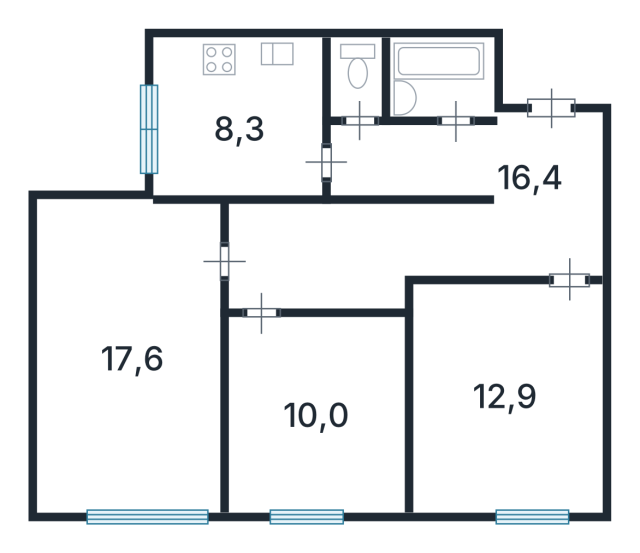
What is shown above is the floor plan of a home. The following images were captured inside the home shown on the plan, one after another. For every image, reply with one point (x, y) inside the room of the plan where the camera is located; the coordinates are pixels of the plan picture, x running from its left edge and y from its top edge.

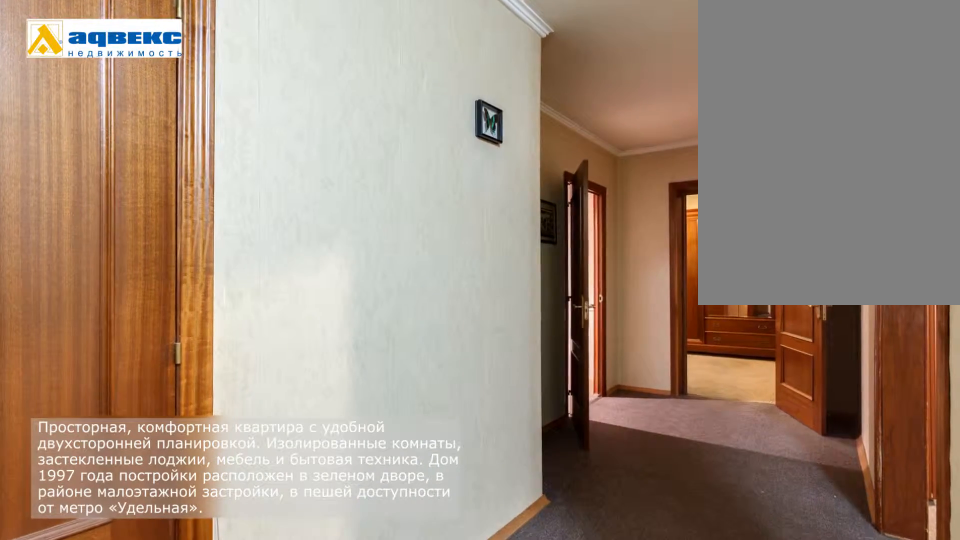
(530, 176)
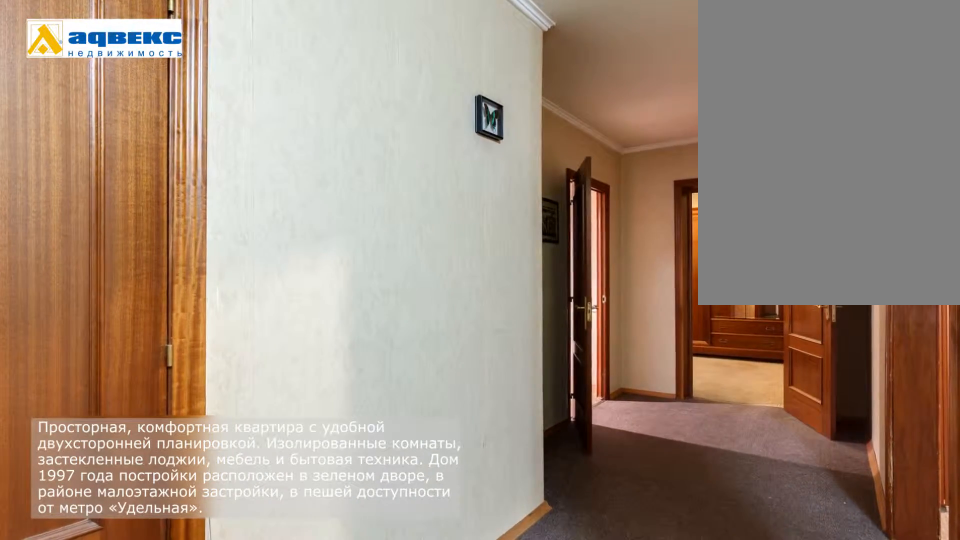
(530, 176)
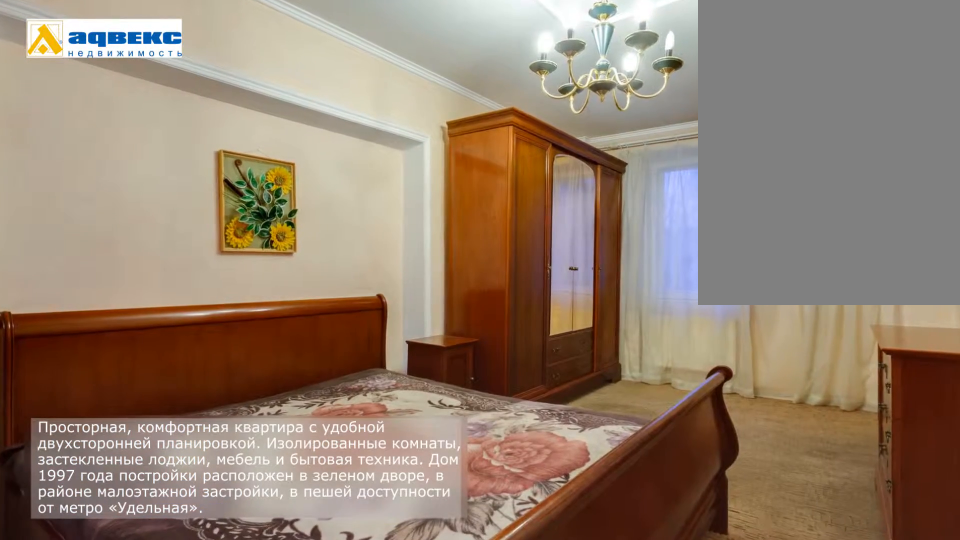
(140, 358)
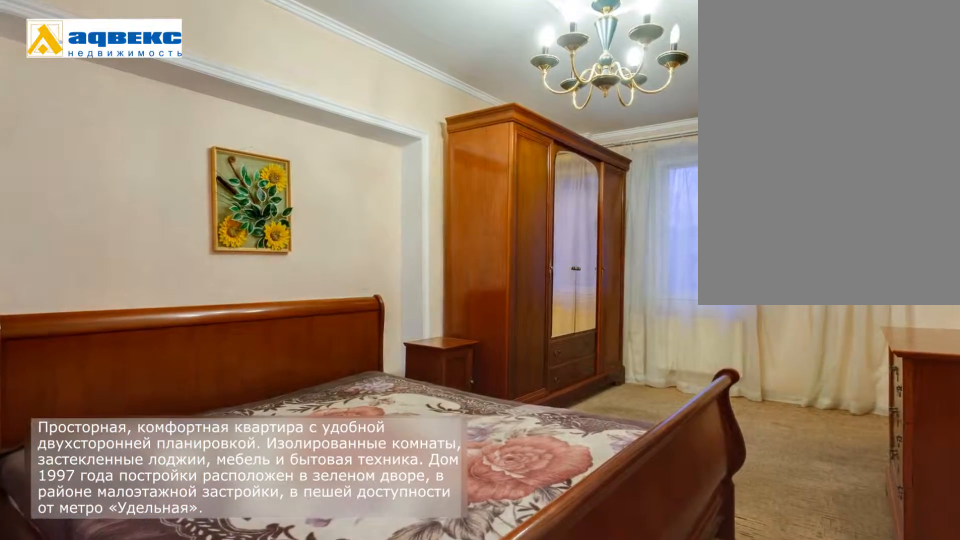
(140, 358)
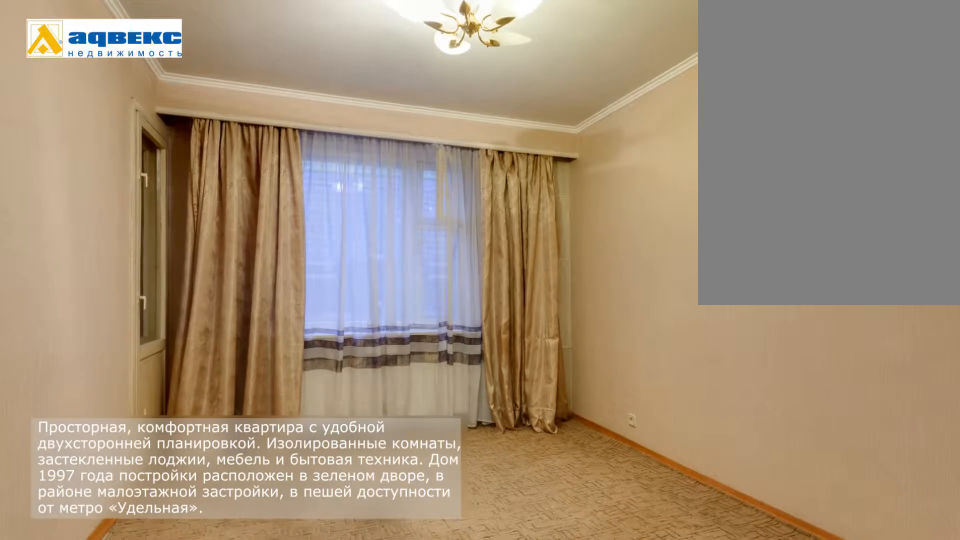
(503, 398)
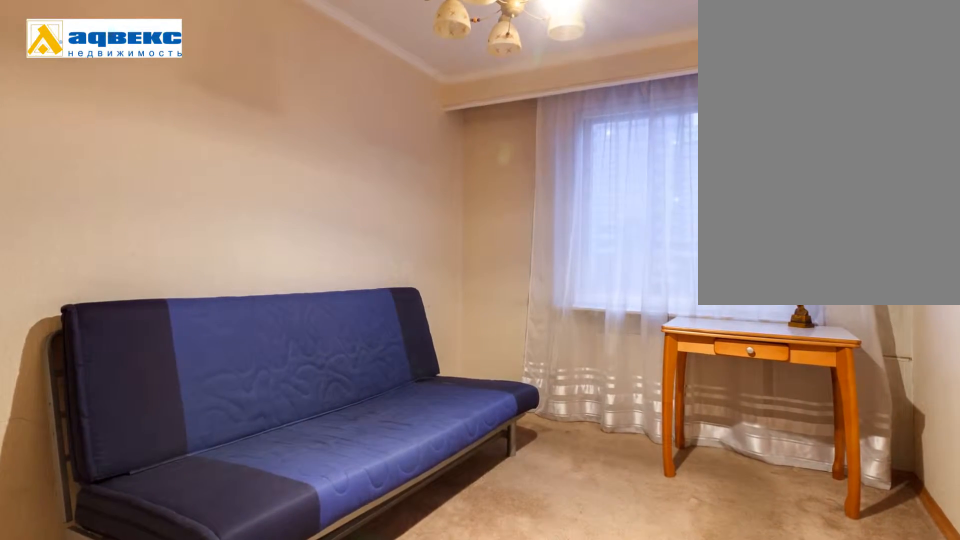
(318, 408)
